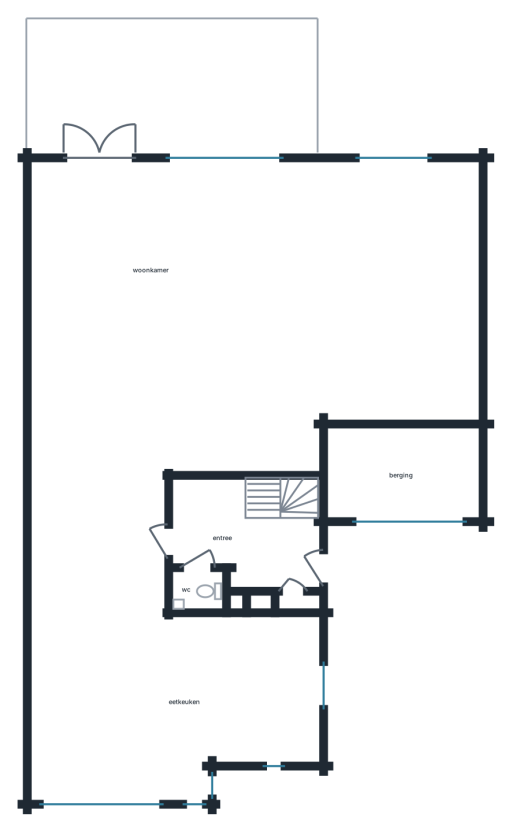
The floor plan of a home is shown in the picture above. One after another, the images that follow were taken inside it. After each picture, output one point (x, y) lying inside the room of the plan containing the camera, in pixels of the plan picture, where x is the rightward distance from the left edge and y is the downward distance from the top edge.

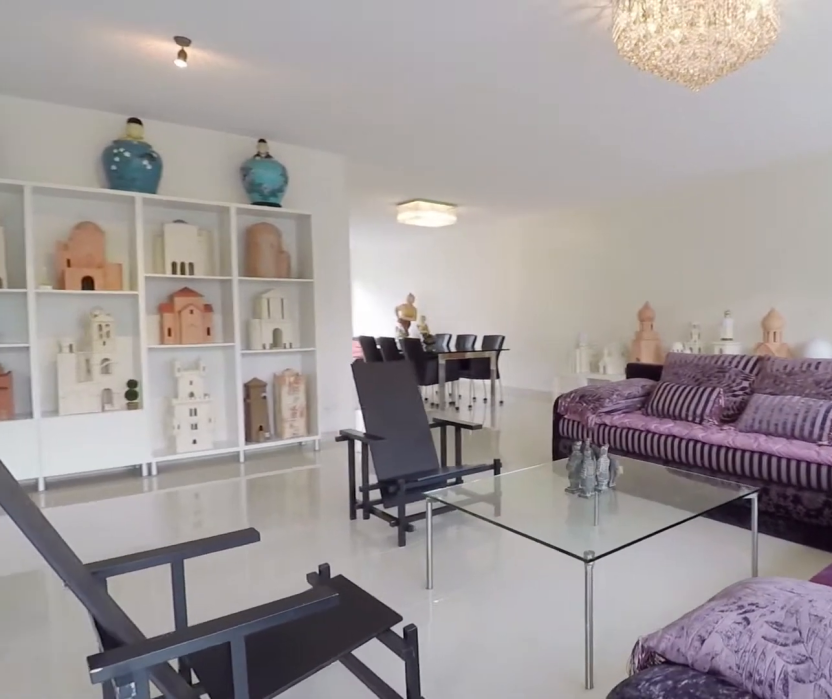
(233, 327)
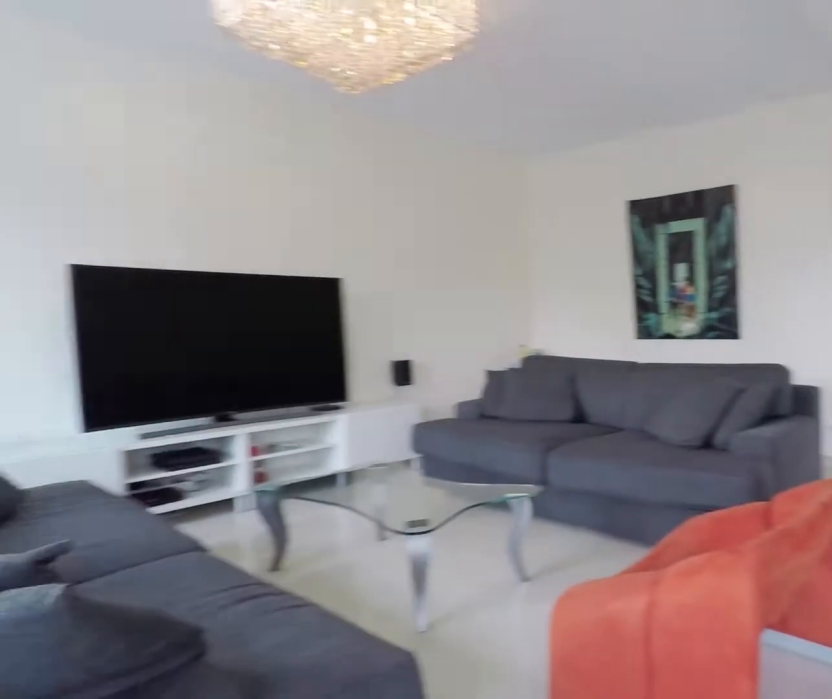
(233, 327)
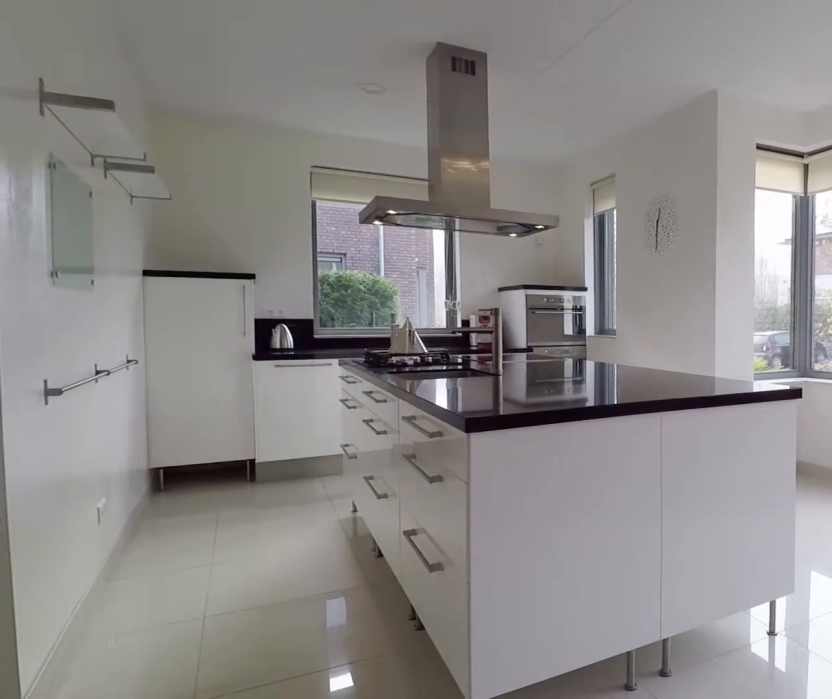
(166, 702)
